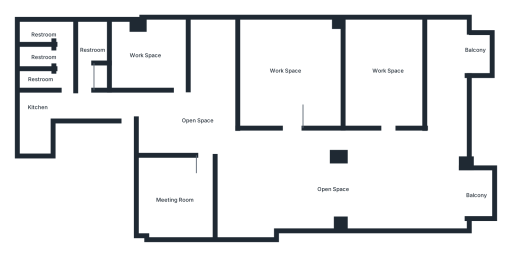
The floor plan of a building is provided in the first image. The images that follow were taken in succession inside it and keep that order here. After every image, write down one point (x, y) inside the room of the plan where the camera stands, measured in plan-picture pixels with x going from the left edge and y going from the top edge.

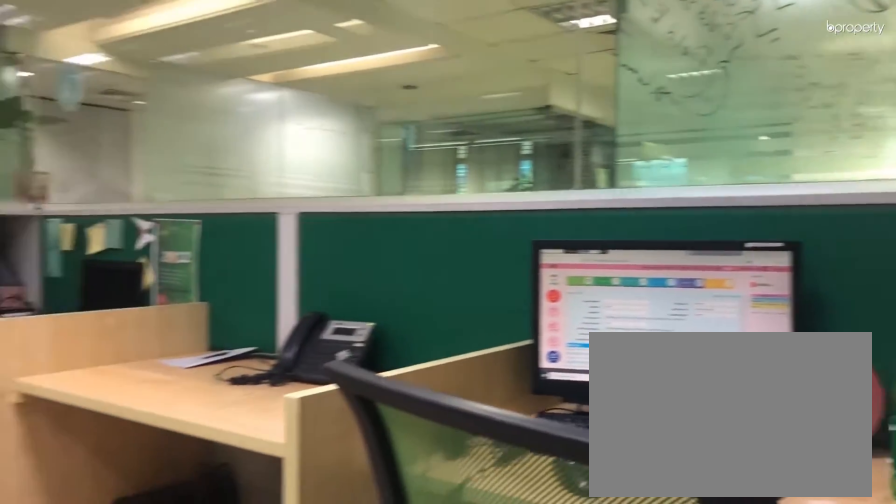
(293, 86)
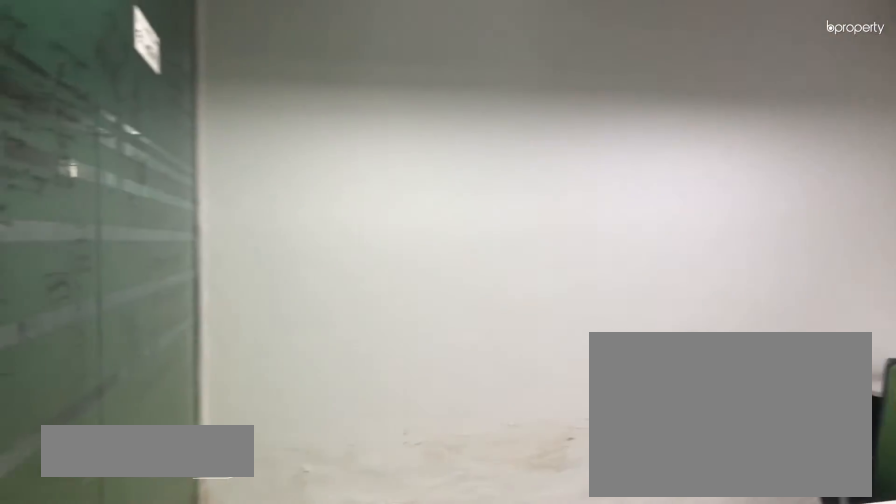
(153, 56)
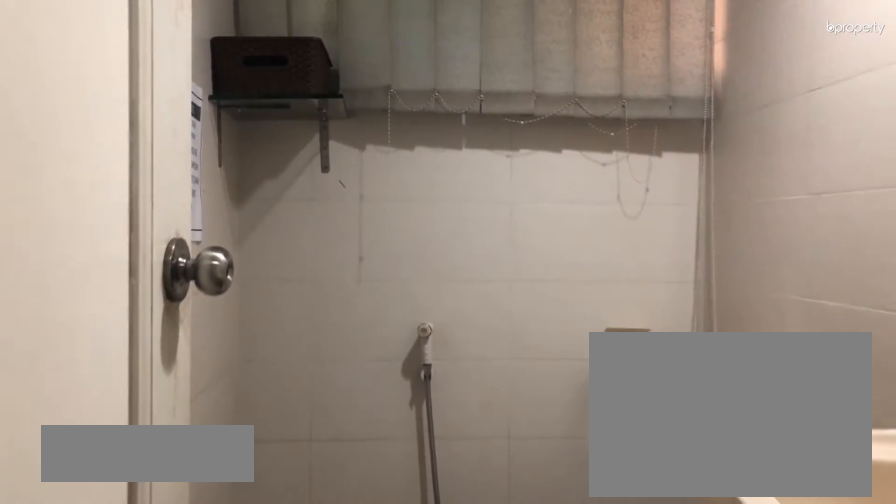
(87, 48)
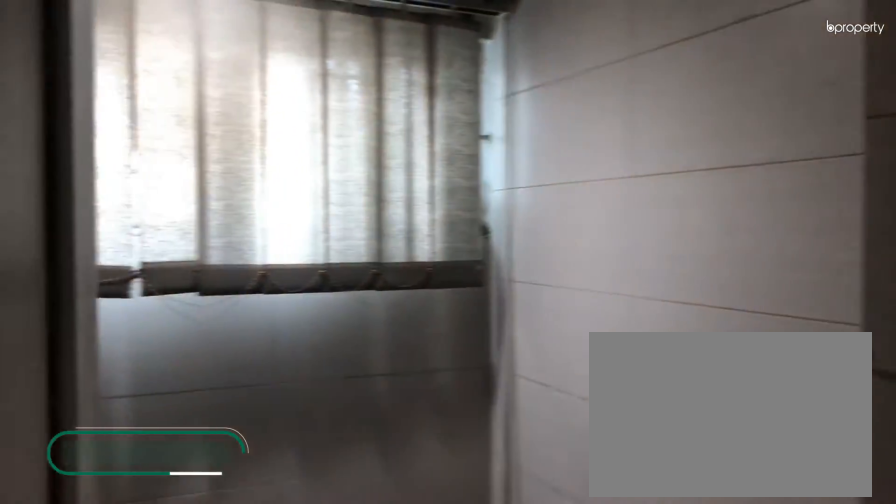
(49, 31)
